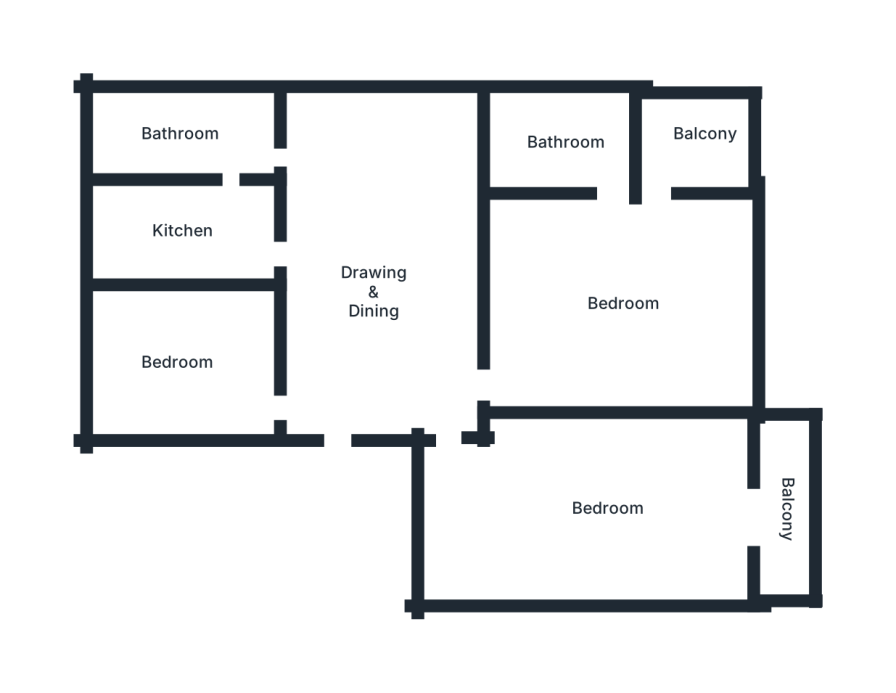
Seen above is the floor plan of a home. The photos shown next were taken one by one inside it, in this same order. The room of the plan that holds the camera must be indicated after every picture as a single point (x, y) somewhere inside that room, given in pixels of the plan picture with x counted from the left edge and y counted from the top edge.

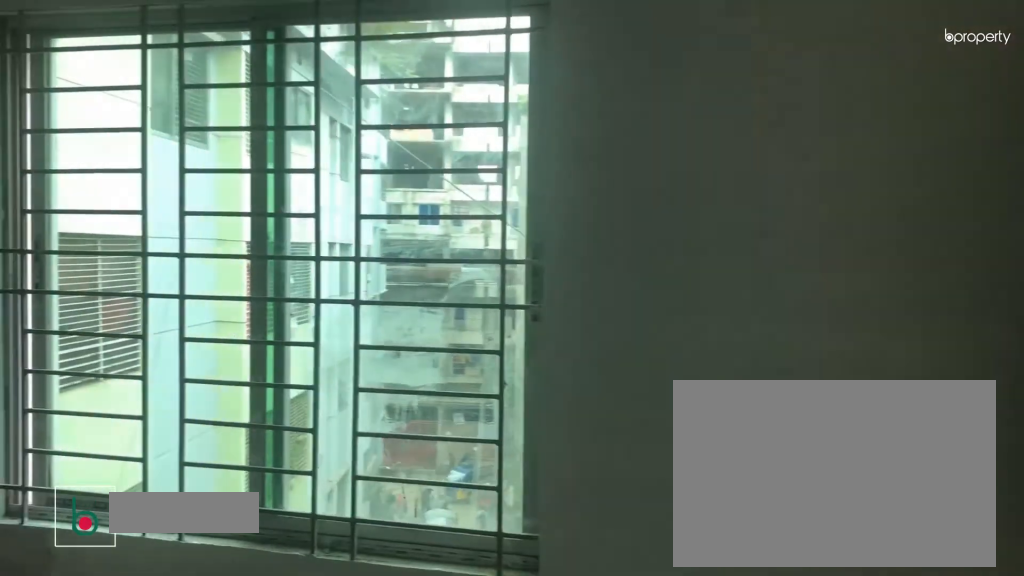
(626, 301)
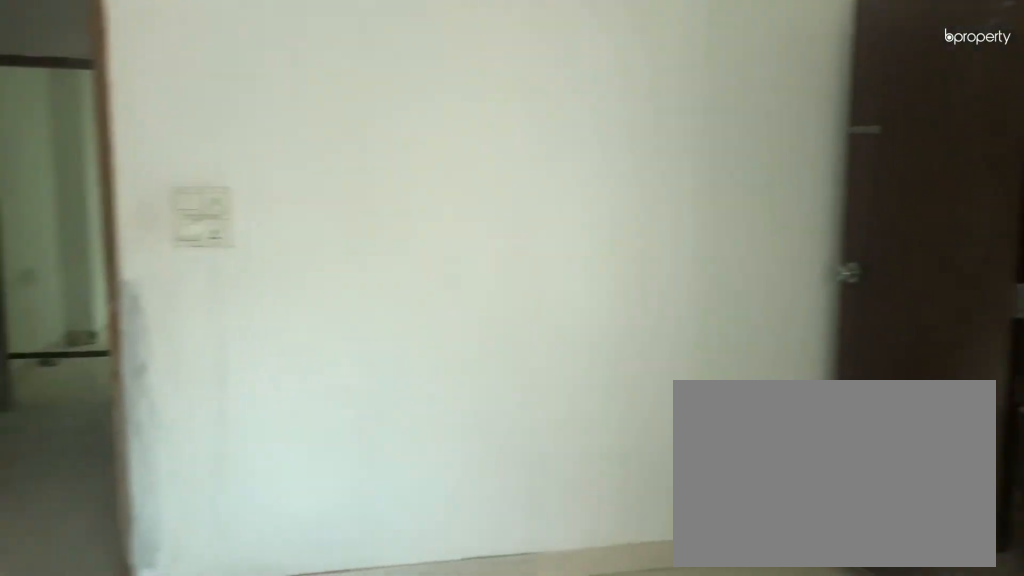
(626, 301)
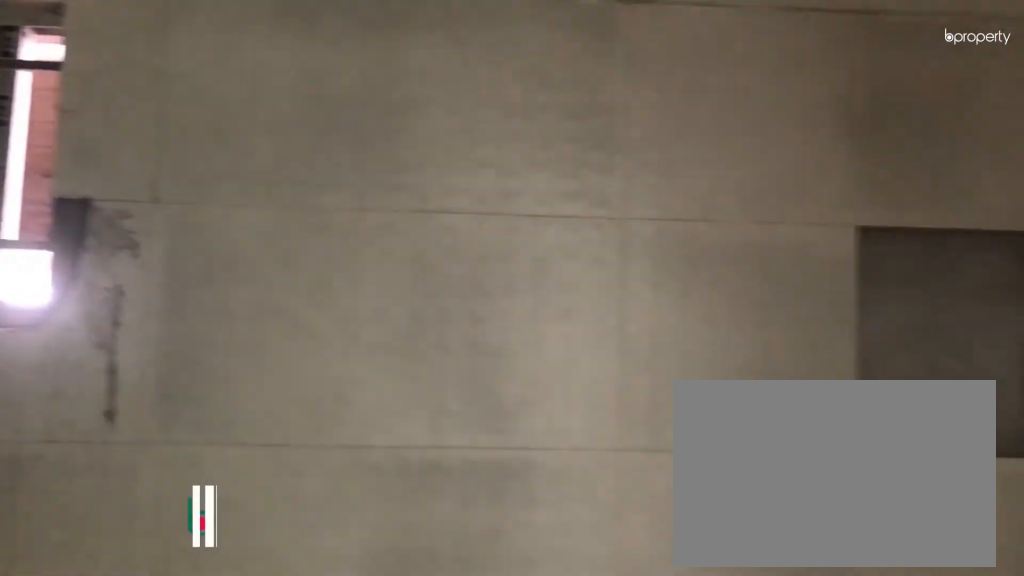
(585, 140)
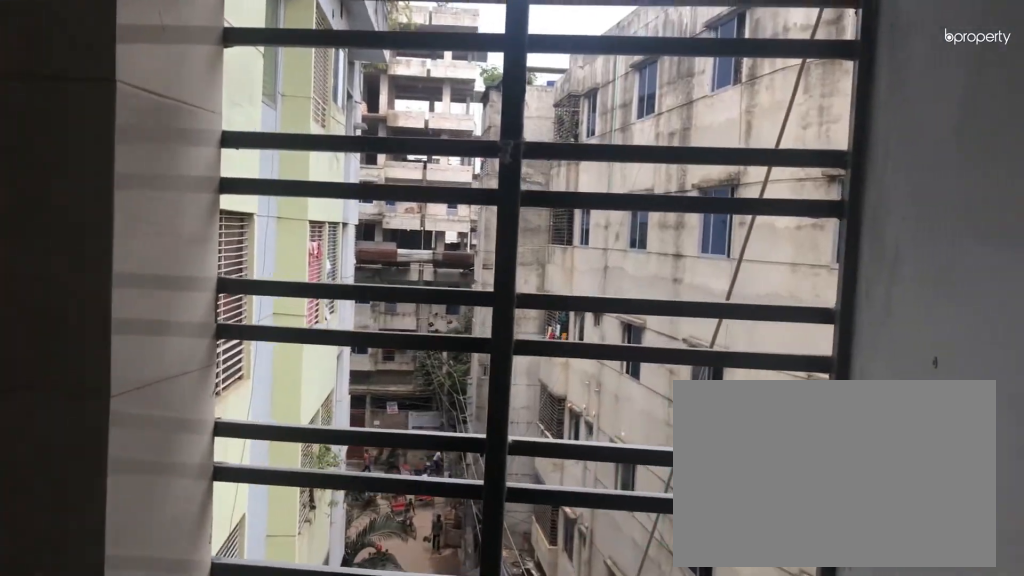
(701, 144)
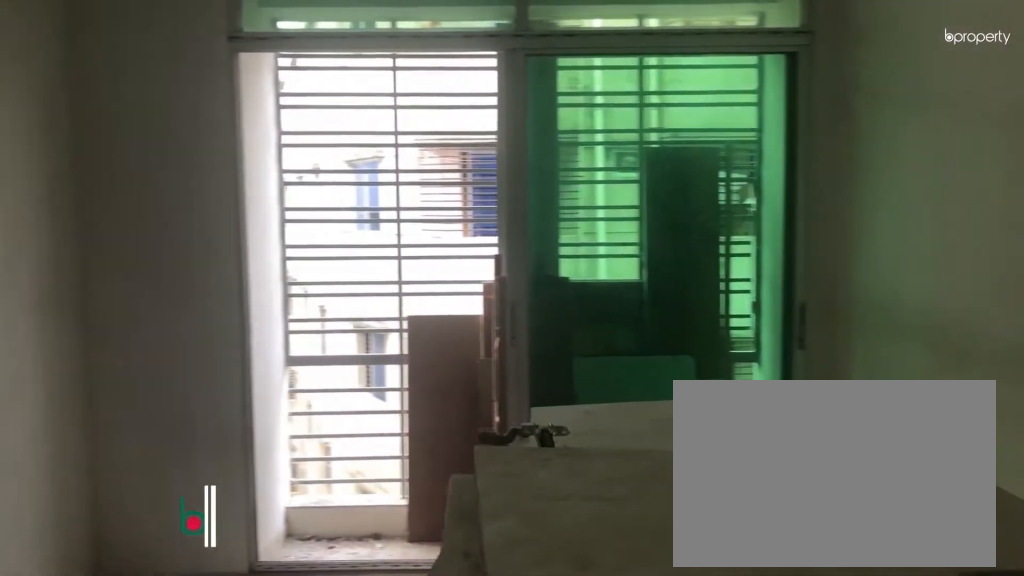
(608, 526)
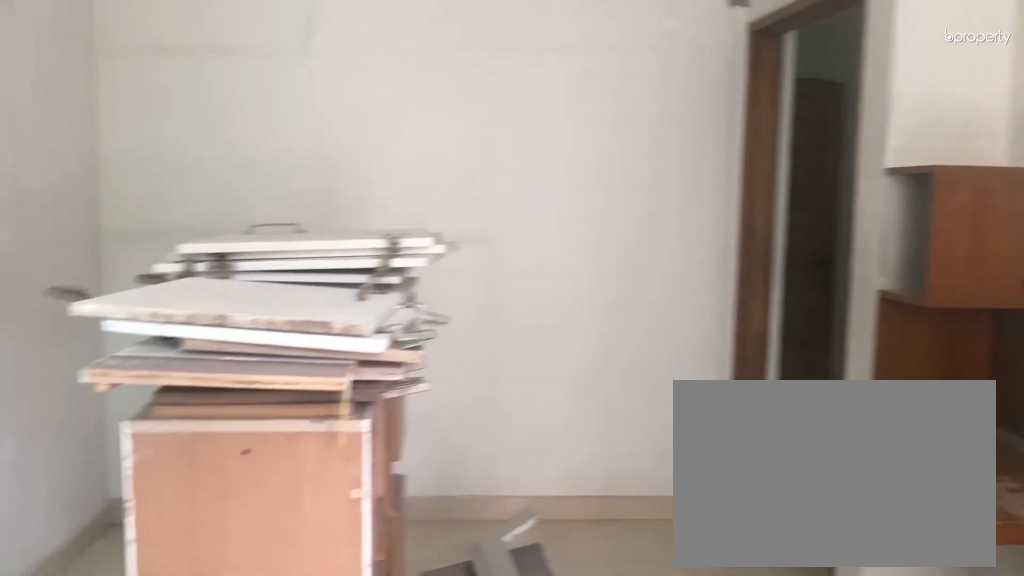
(608, 527)
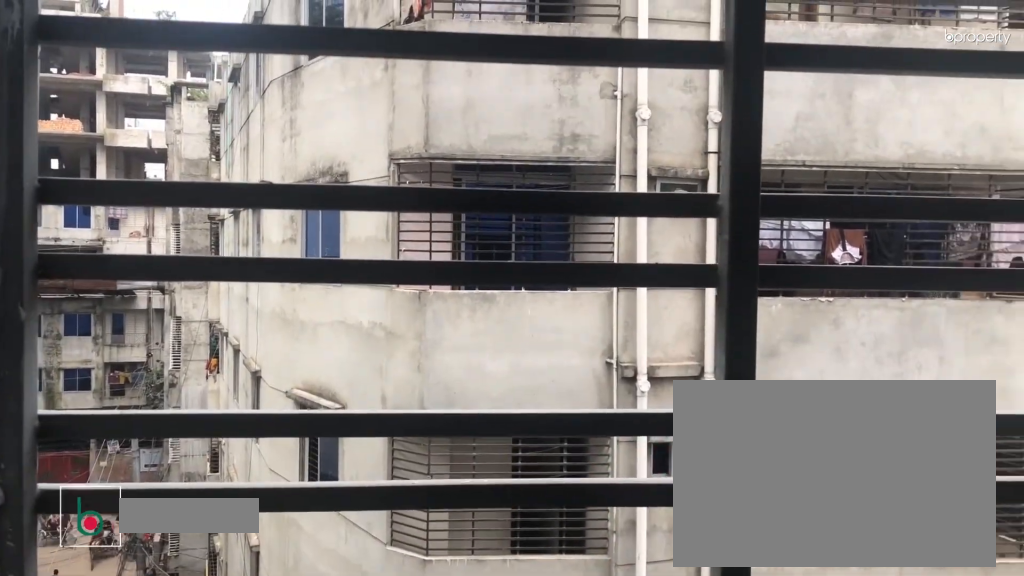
(790, 517)
